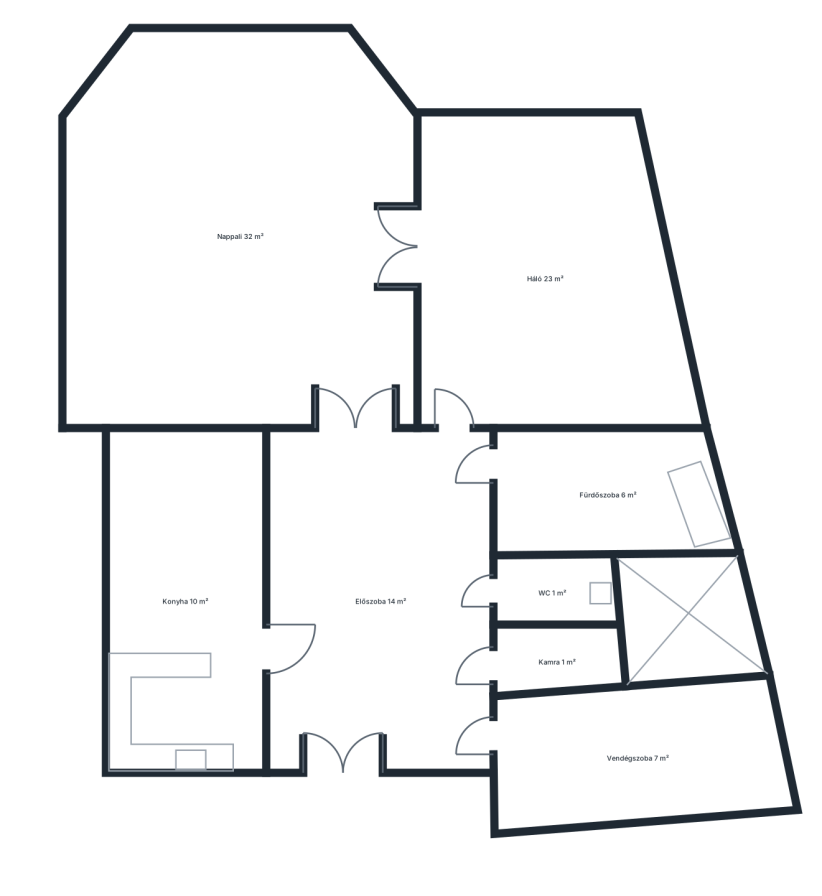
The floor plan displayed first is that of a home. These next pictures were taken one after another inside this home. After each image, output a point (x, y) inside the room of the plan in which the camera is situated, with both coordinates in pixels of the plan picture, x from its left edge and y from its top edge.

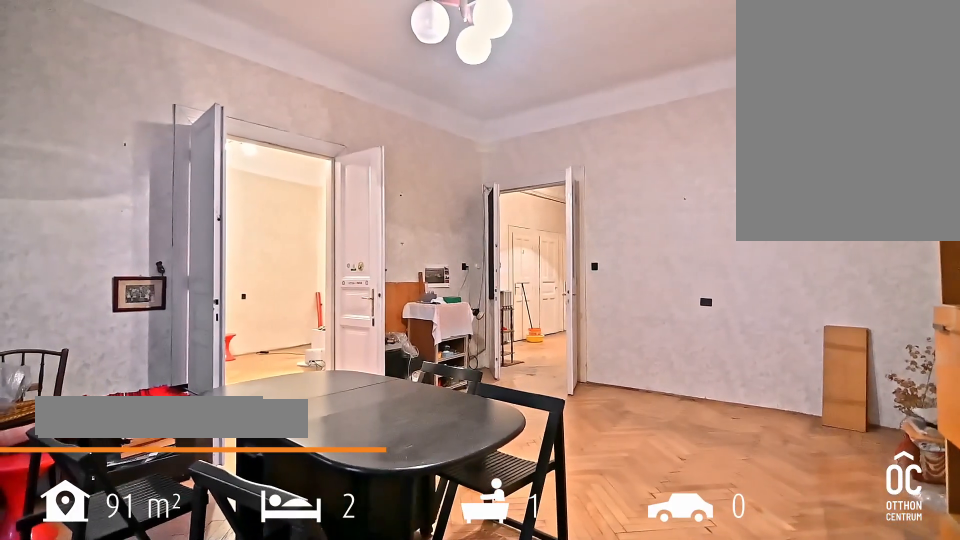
(241, 236)
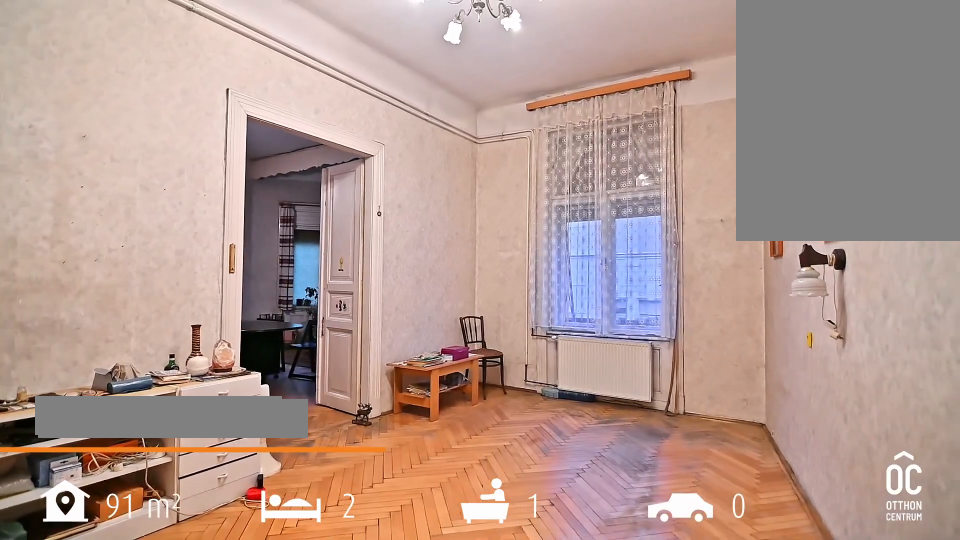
(538, 281)
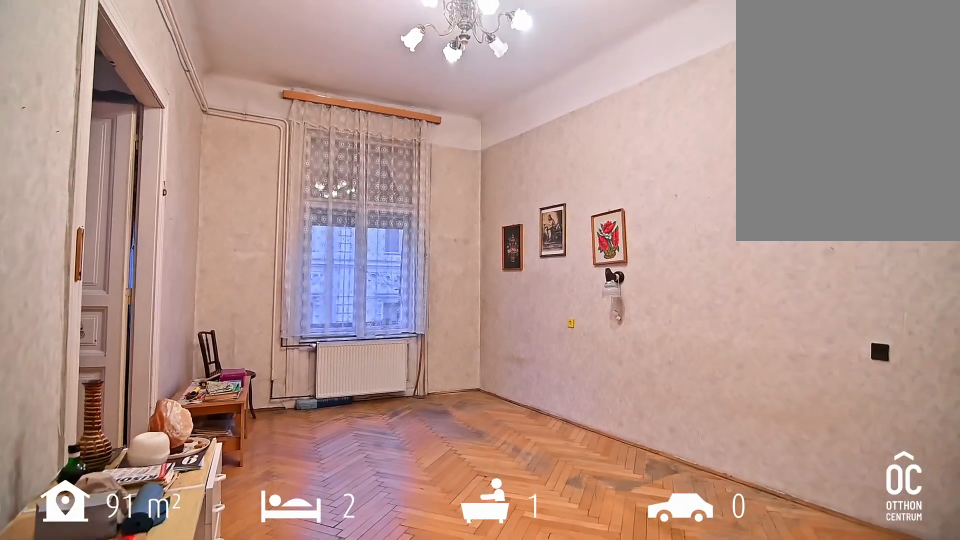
(538, 281)
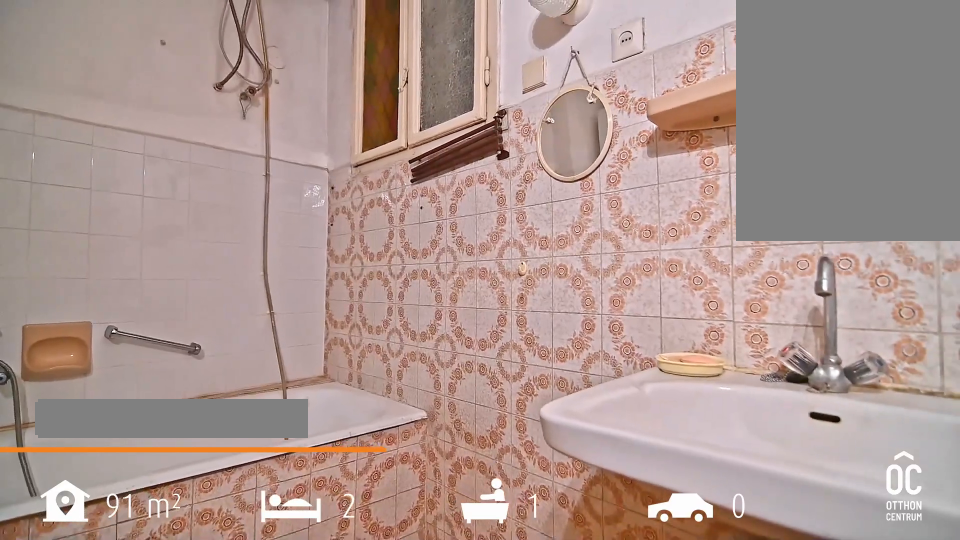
(602, 495)
